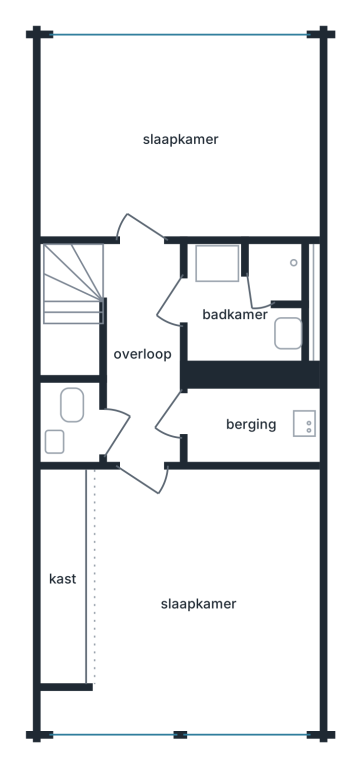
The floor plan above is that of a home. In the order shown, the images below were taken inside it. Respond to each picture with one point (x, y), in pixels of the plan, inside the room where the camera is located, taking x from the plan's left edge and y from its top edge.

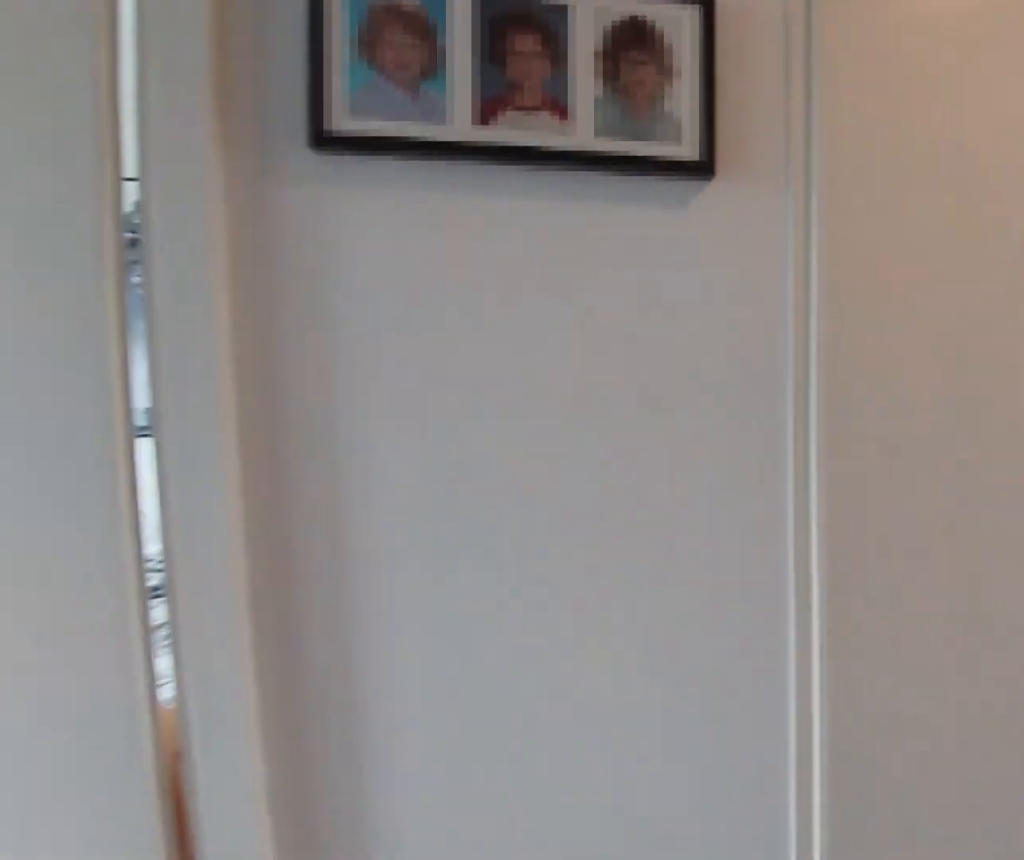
(134, 312)
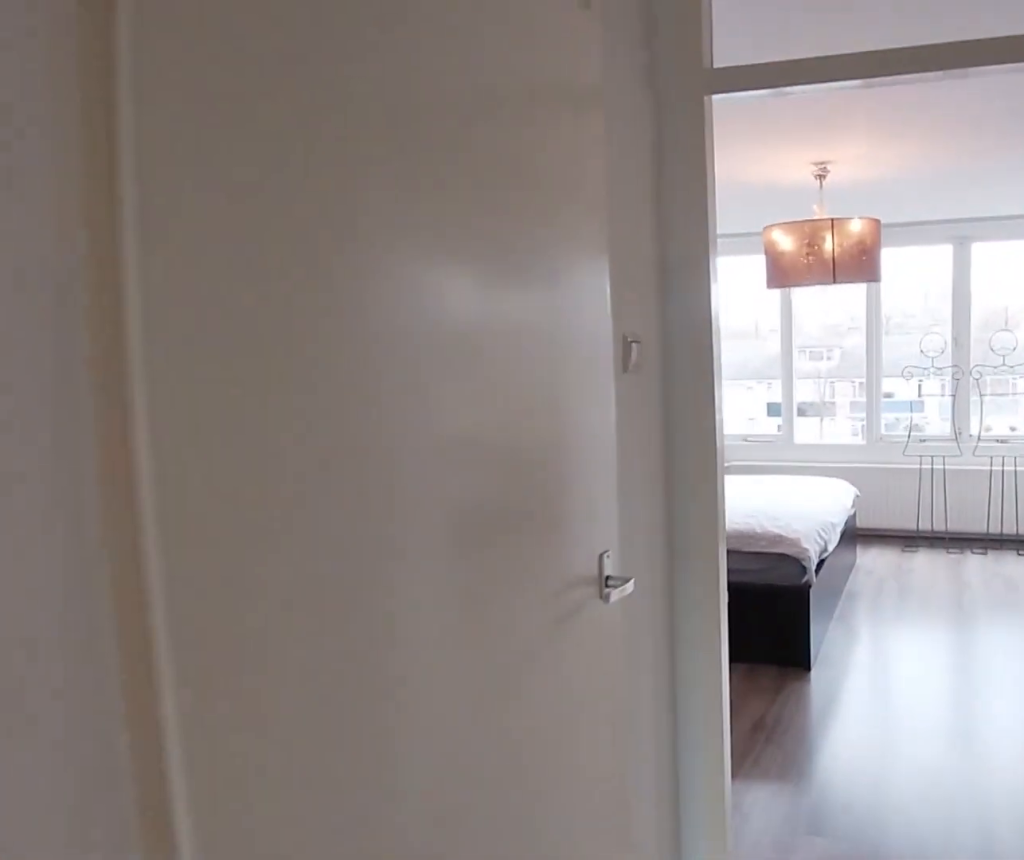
(134, 312)
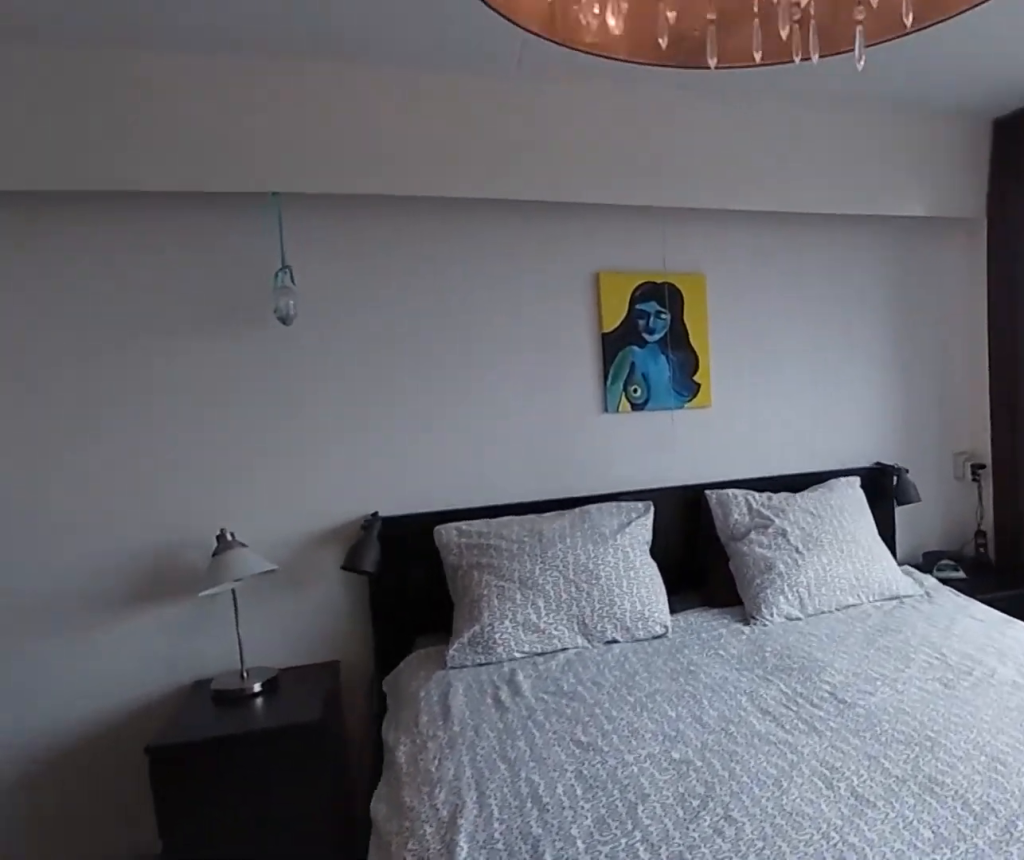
(64, 713)
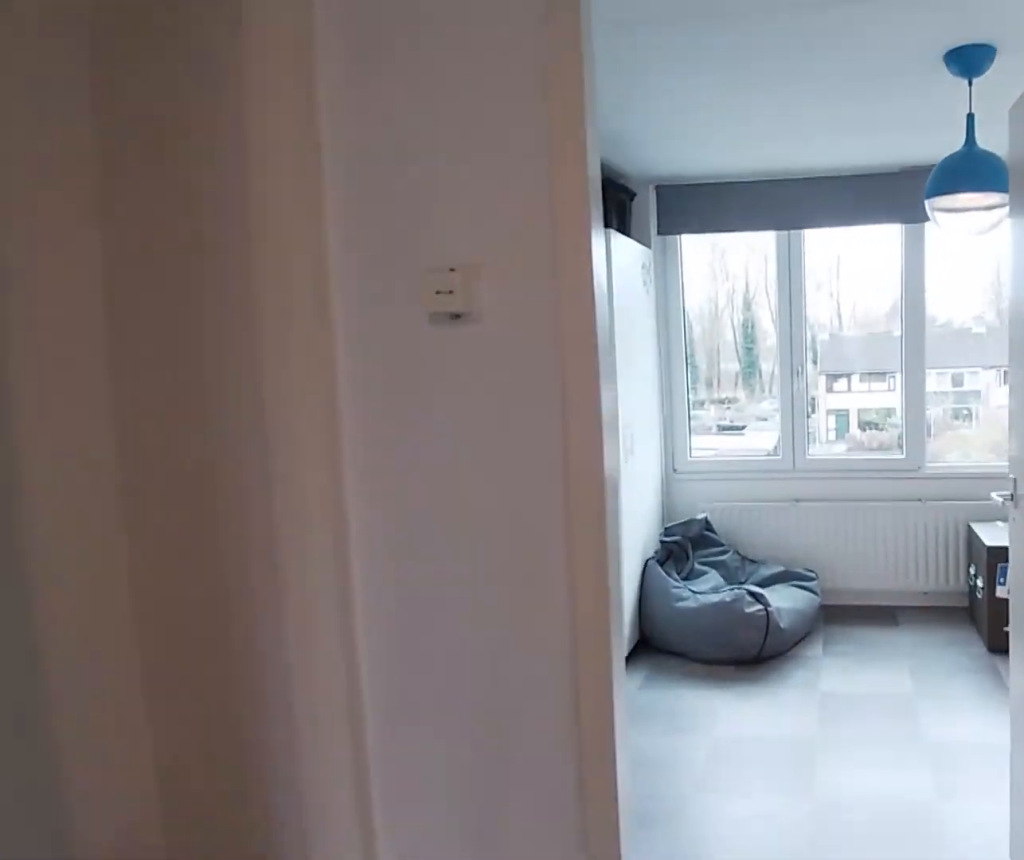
(133, 314)
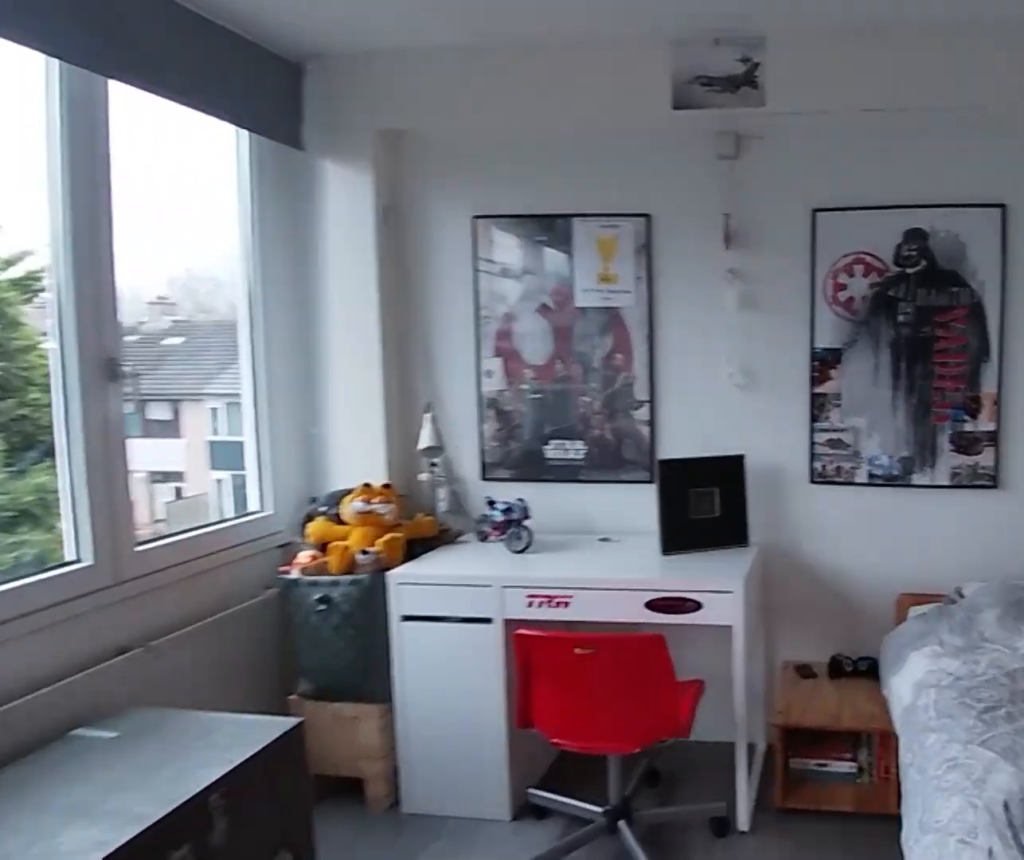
(180, 137)
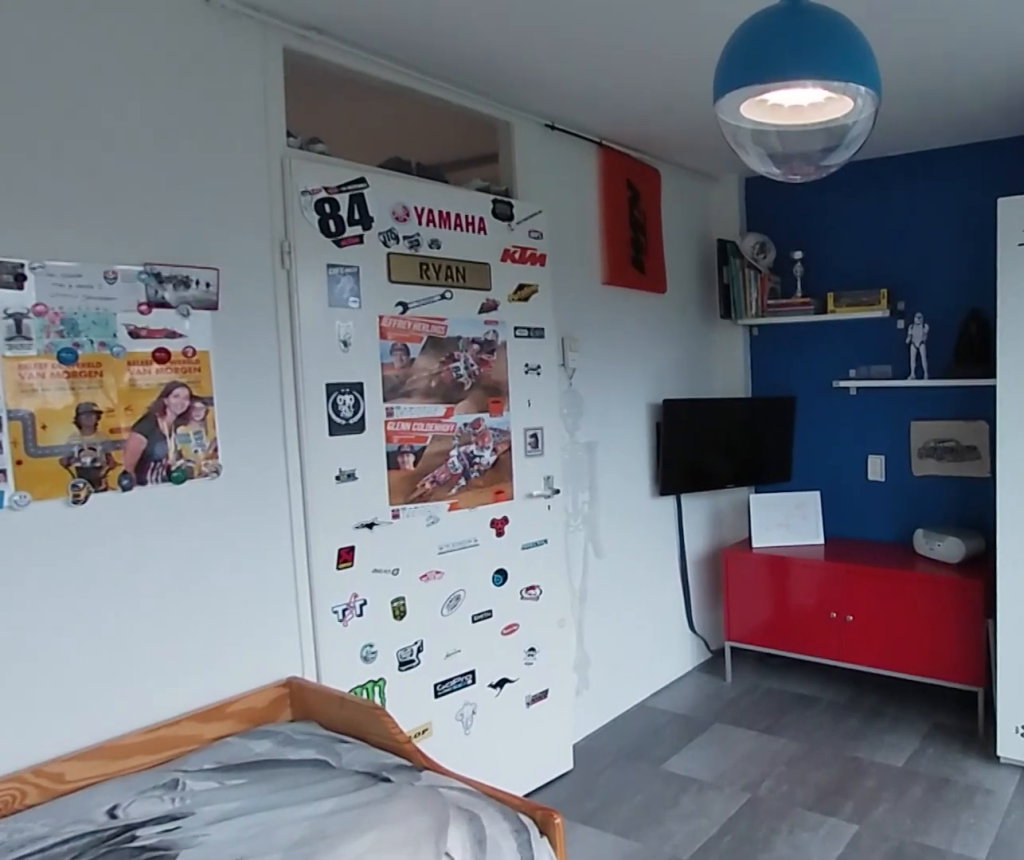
(180, 137)
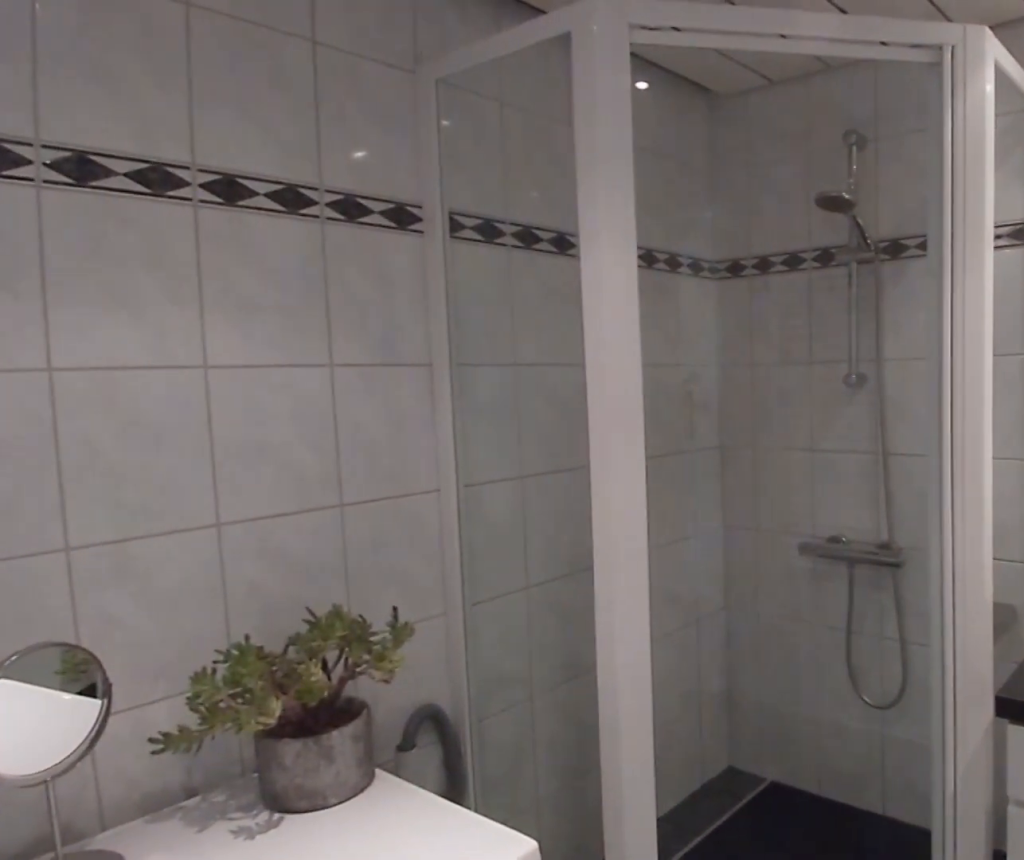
(244, 303)
